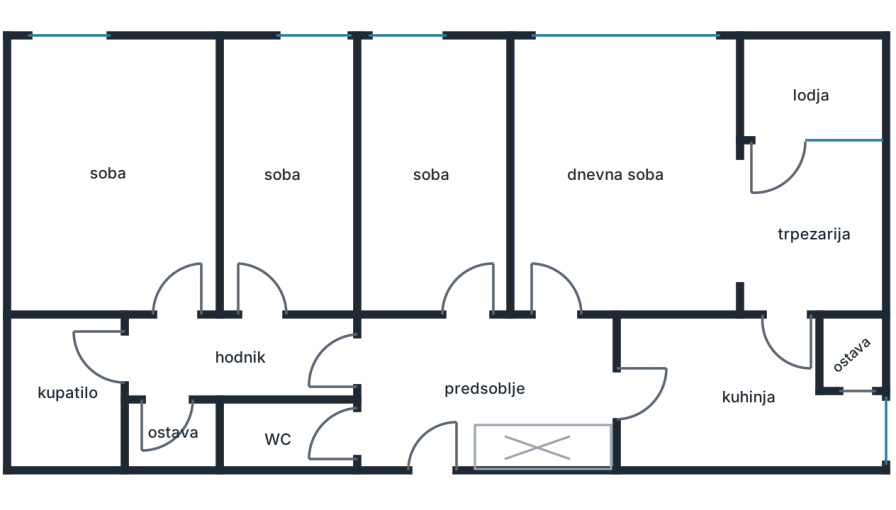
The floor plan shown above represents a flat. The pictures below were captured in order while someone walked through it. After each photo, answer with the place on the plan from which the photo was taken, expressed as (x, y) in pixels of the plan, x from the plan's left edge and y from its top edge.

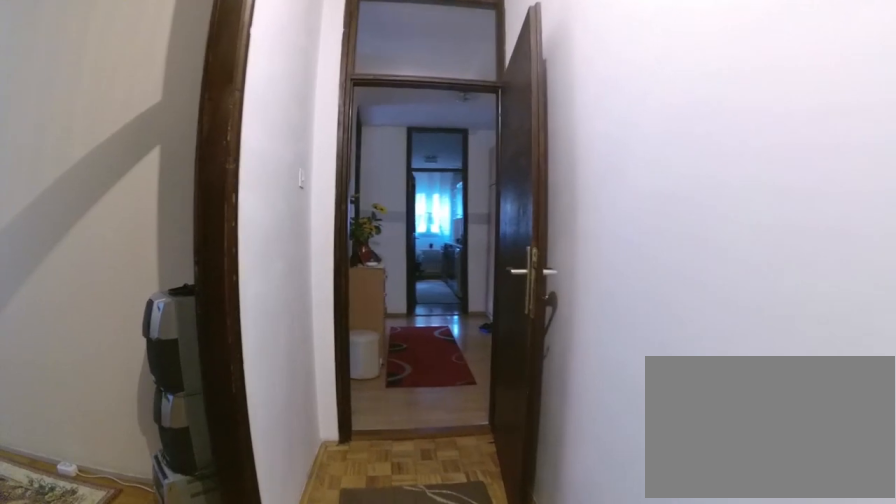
(160, 363)
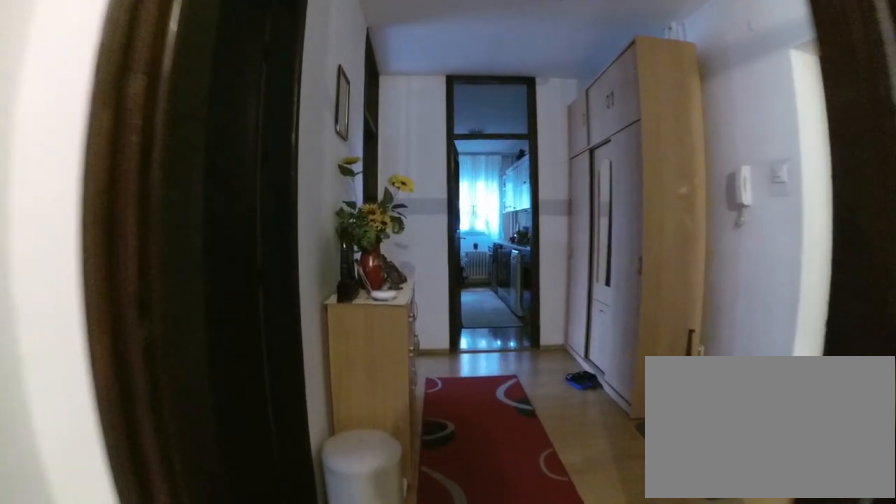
(305, 363)
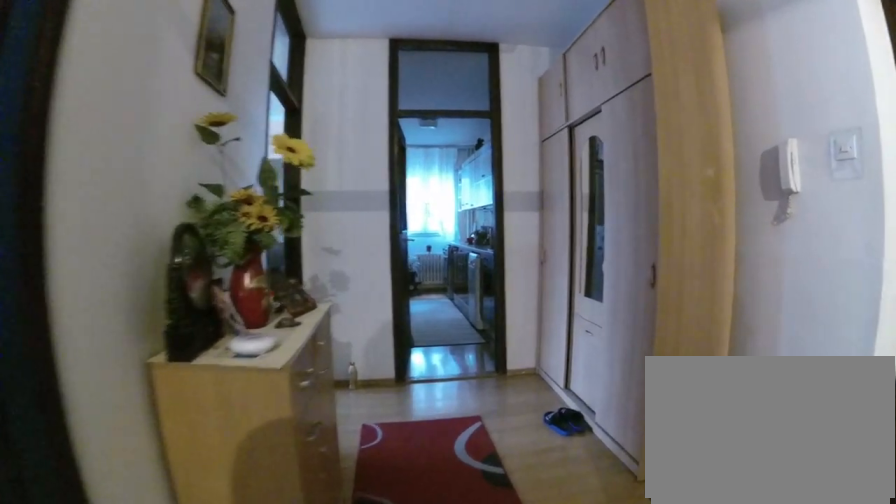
(347, 362)
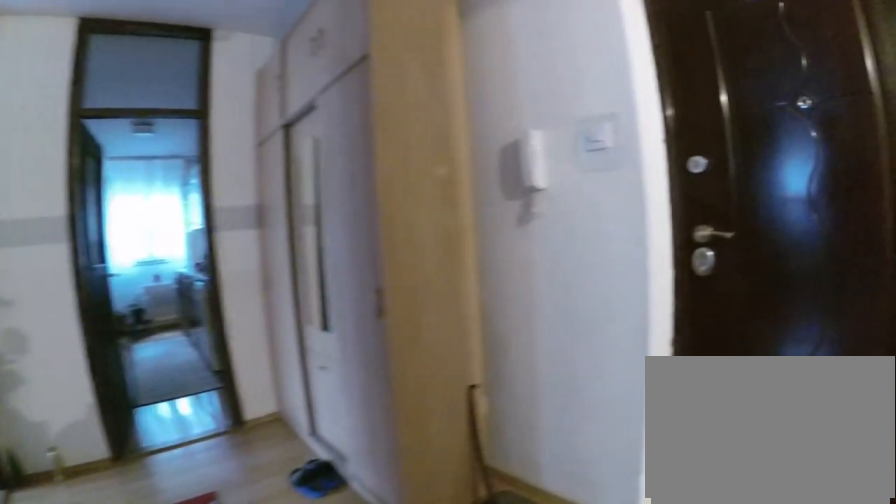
(370, 355)
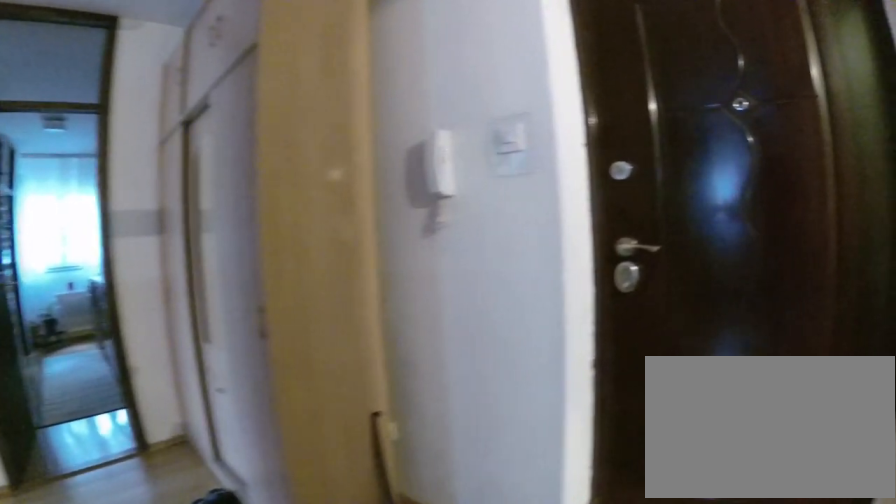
(381, 352)
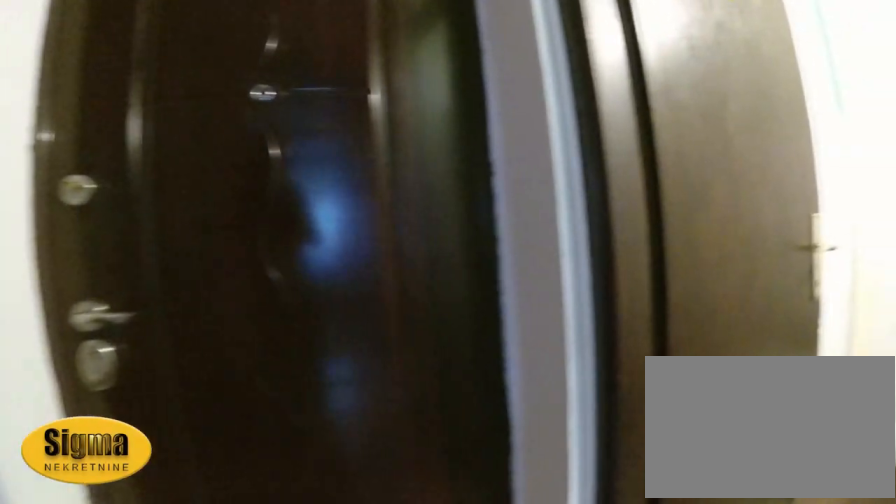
(413, 375)
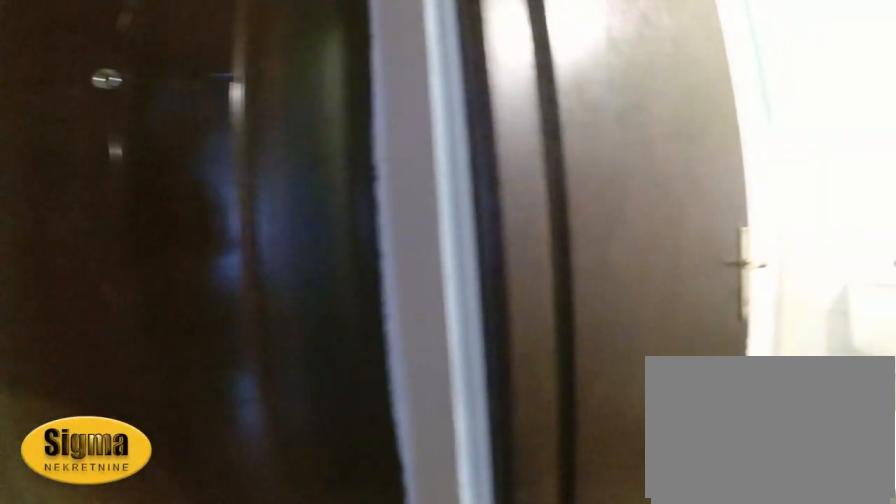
(415, 385)
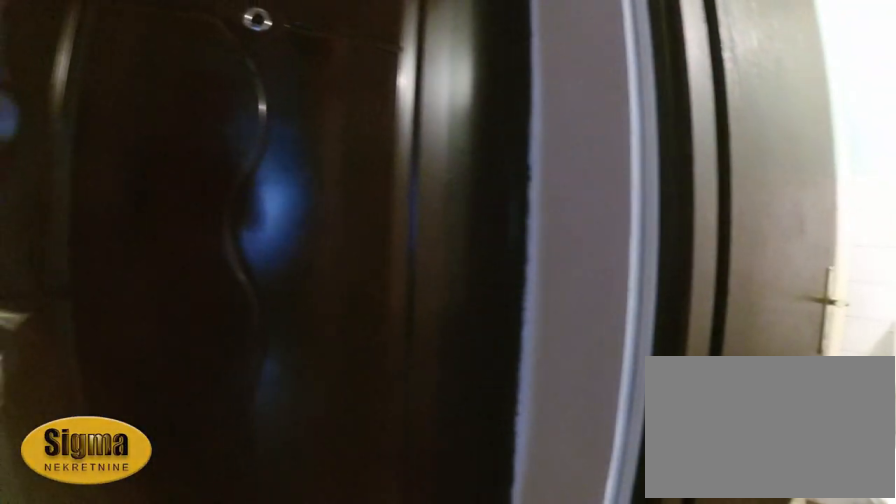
(409, 385)
